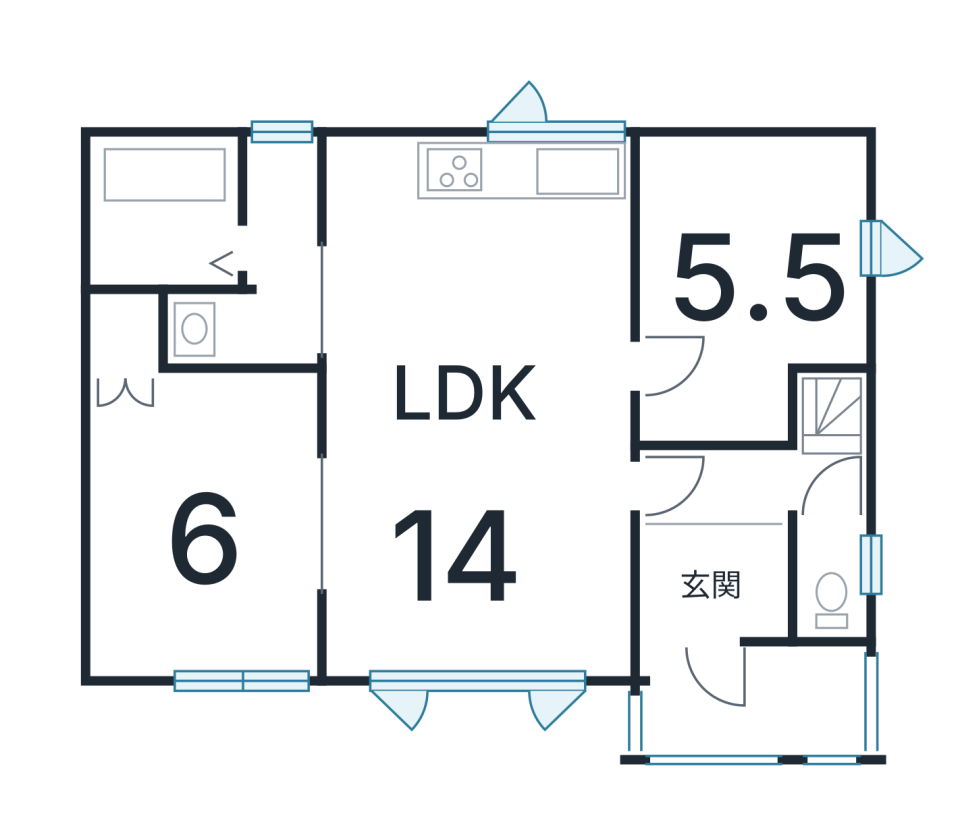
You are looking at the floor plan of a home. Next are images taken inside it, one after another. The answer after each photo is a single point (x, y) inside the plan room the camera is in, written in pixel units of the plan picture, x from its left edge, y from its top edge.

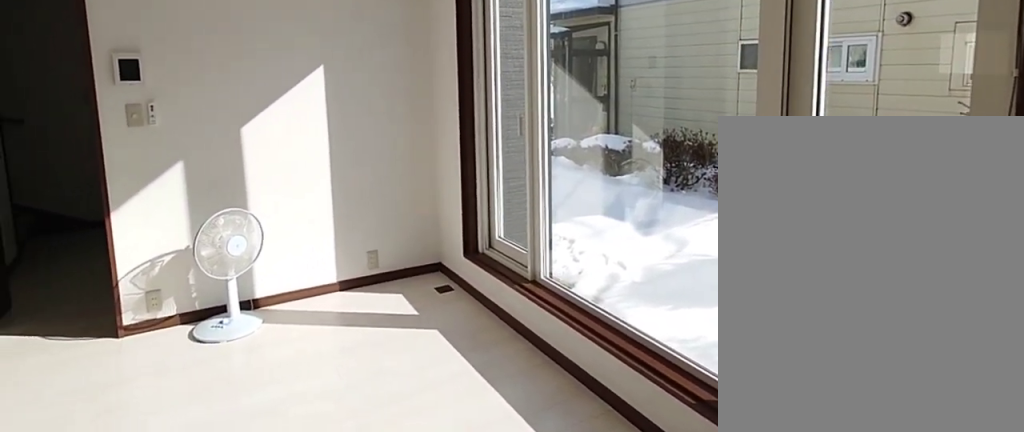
(476, 535)
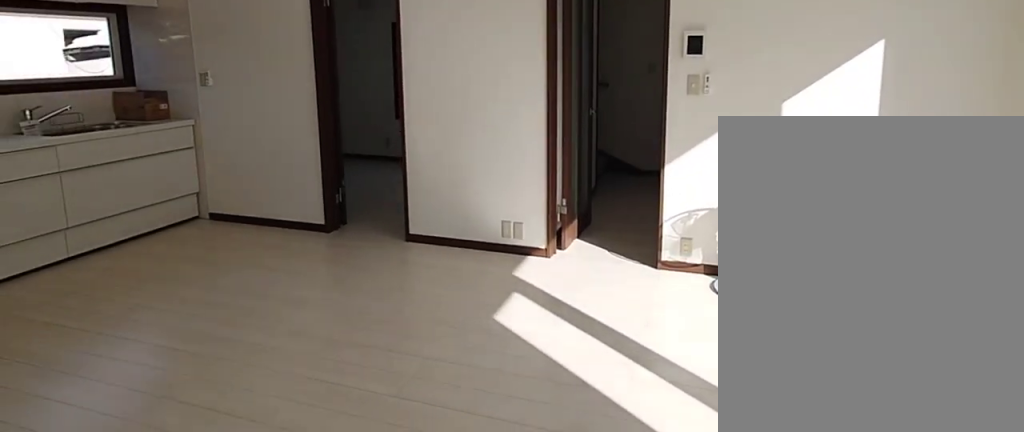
(476, 535)
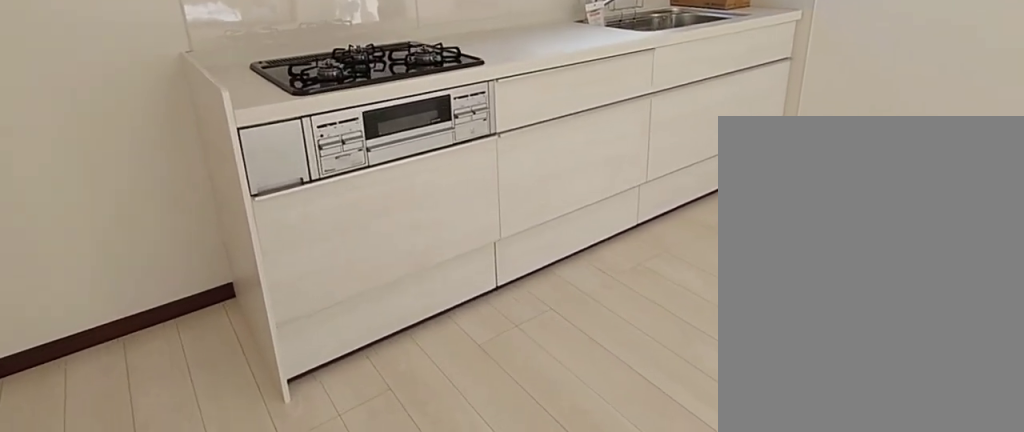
(479, 251)
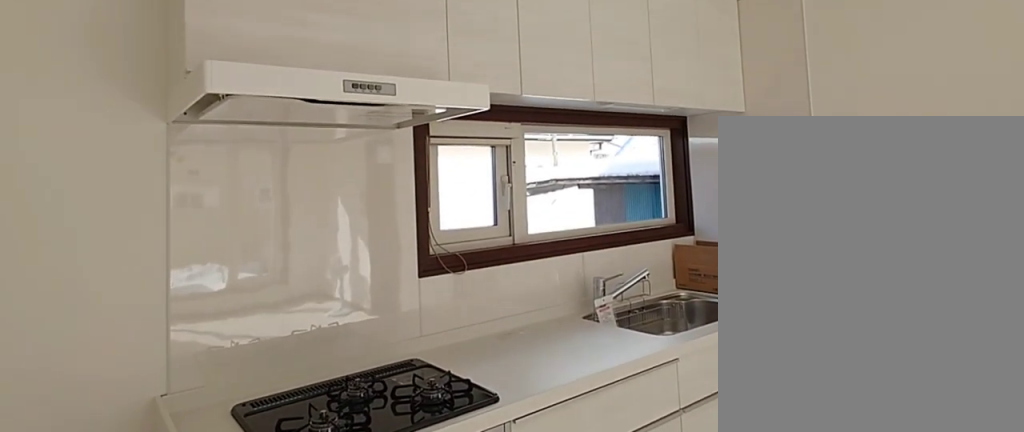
(479, 251)
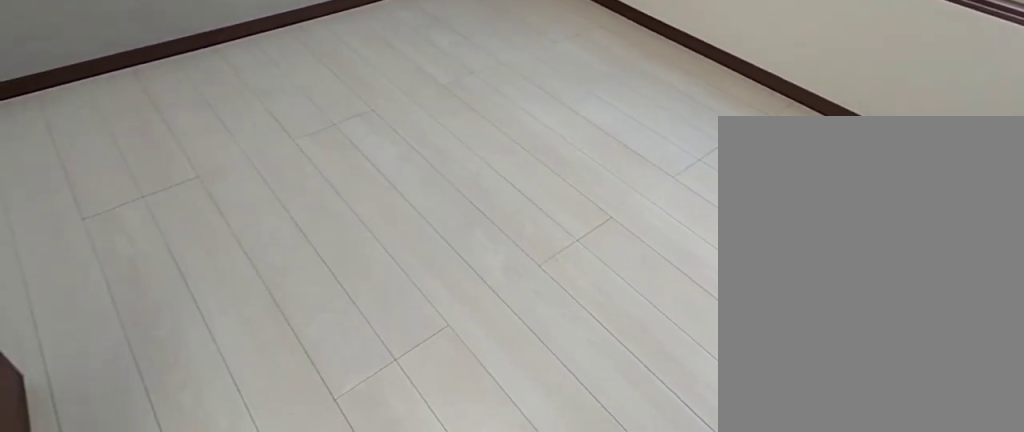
(758, 249)
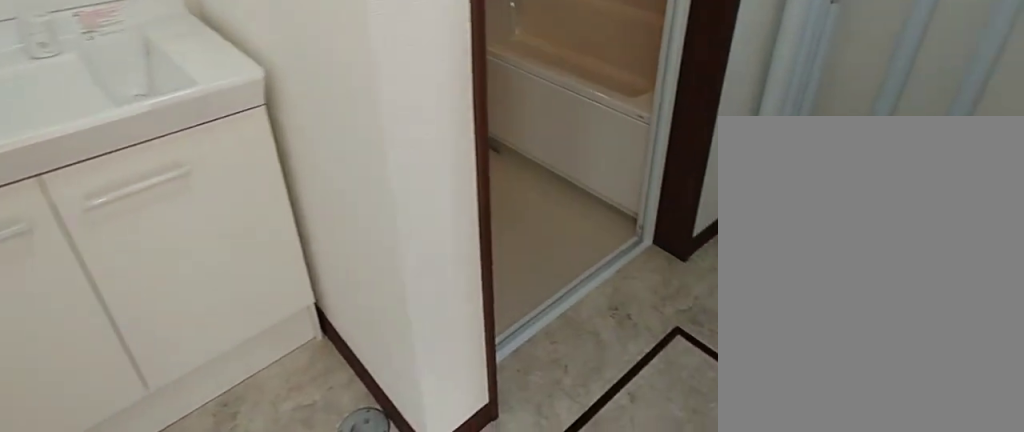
(284, 284)
